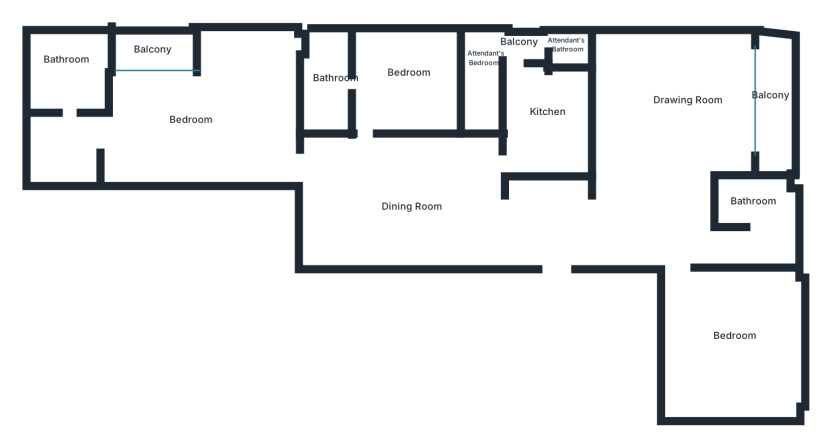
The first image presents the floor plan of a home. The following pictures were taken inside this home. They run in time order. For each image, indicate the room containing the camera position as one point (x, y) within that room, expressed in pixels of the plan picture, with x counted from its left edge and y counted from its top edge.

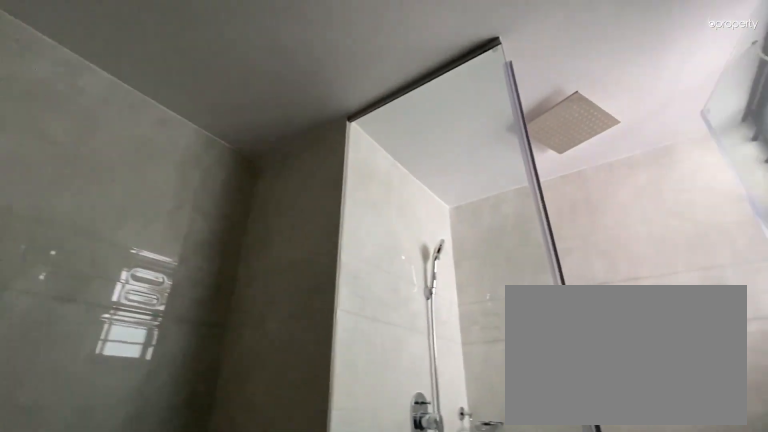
(763, 207)
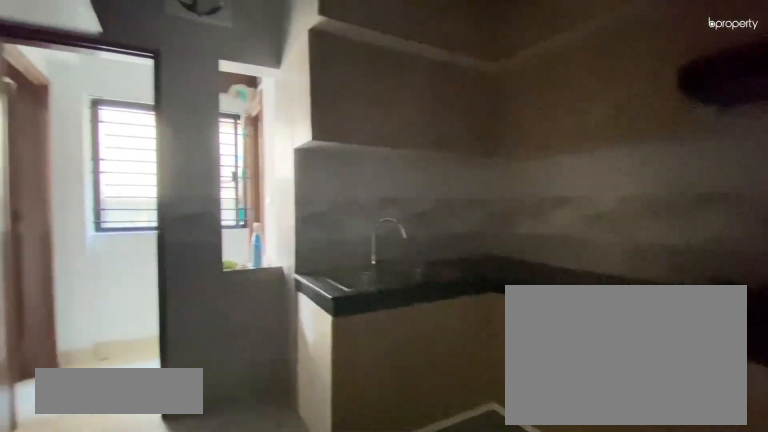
(549, 120)
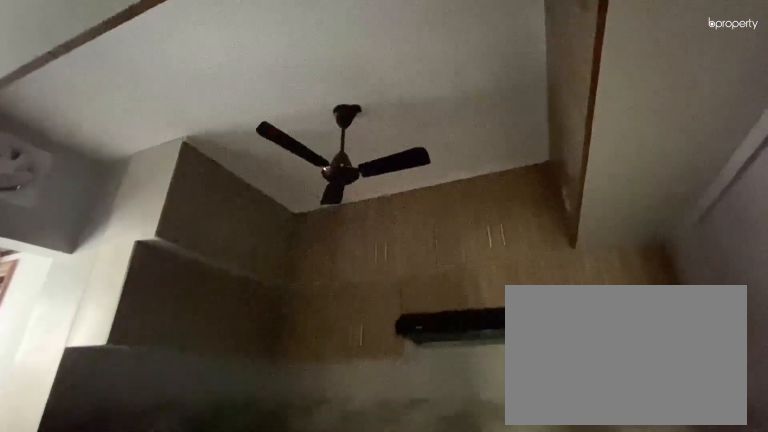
(549, 120)
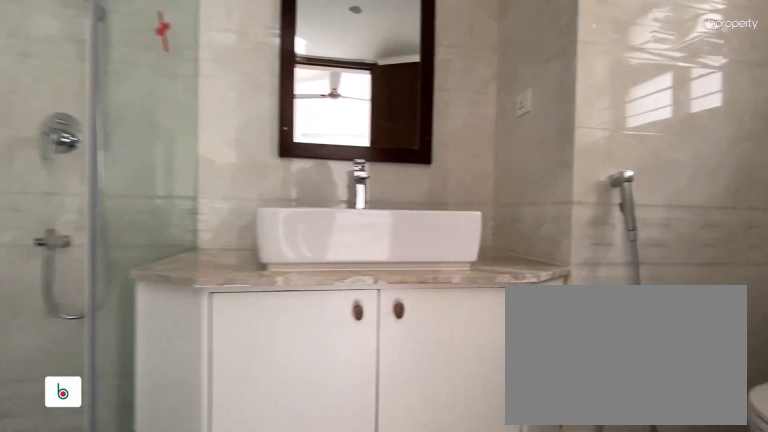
(330, 78)
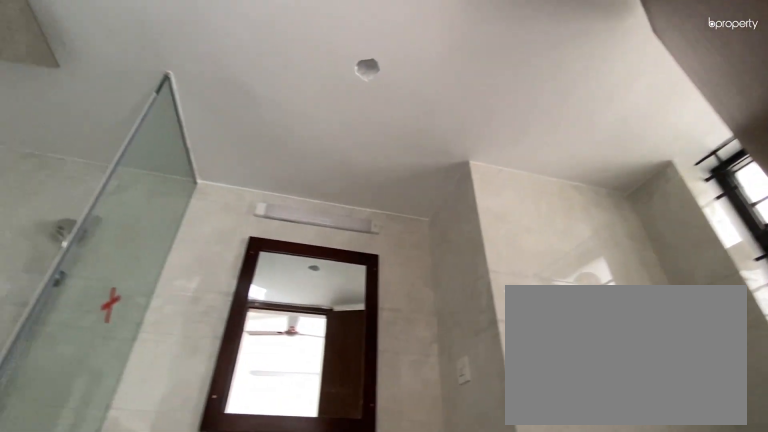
(330, 78)
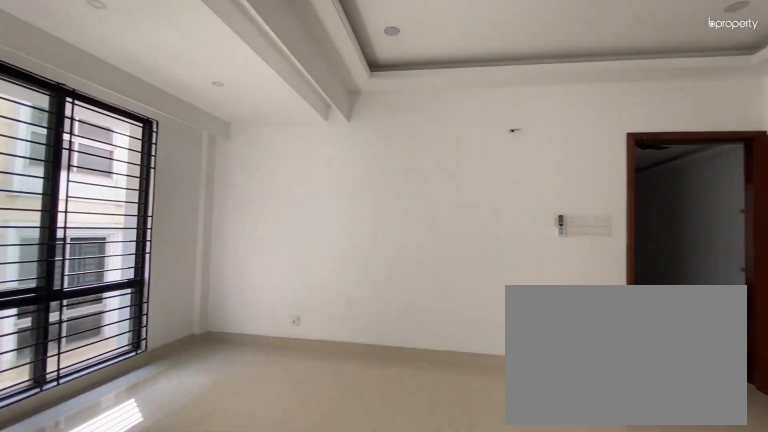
(210, 116)
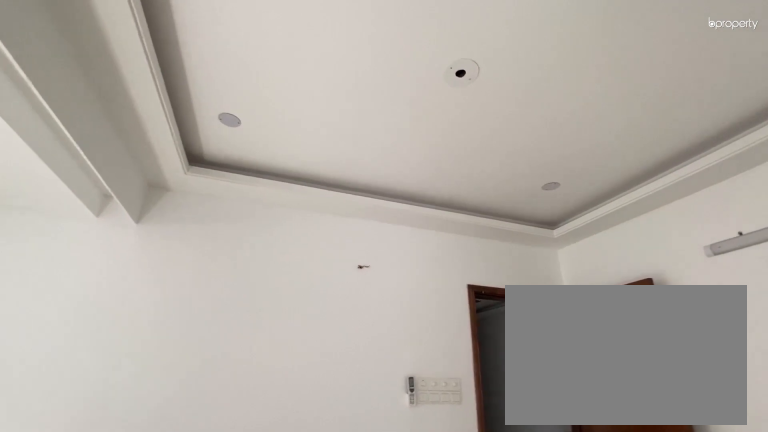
(210, 116)
